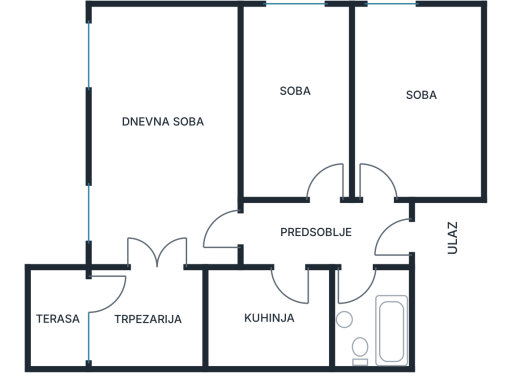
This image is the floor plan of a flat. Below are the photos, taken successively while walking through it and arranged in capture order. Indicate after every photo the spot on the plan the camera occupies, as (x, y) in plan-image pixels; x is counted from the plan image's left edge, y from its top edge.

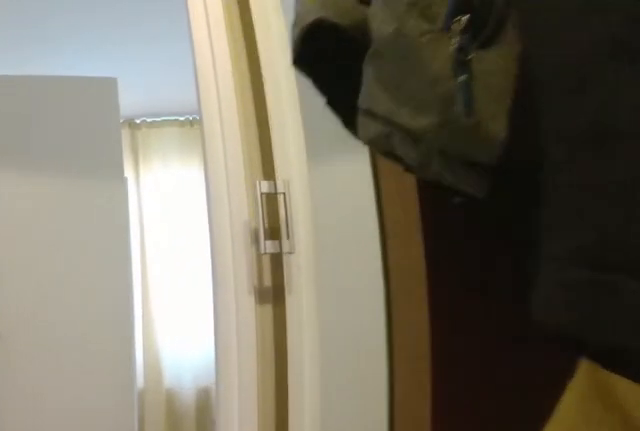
(307, 238)
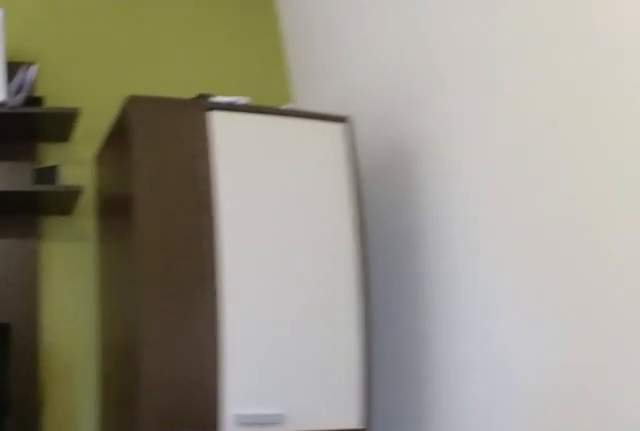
(178, 53)
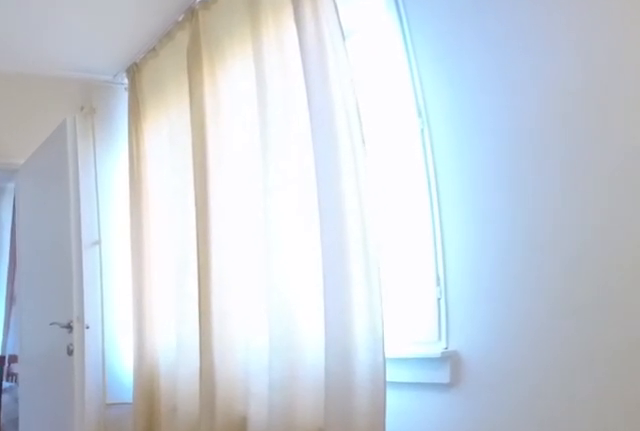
(175, 92)
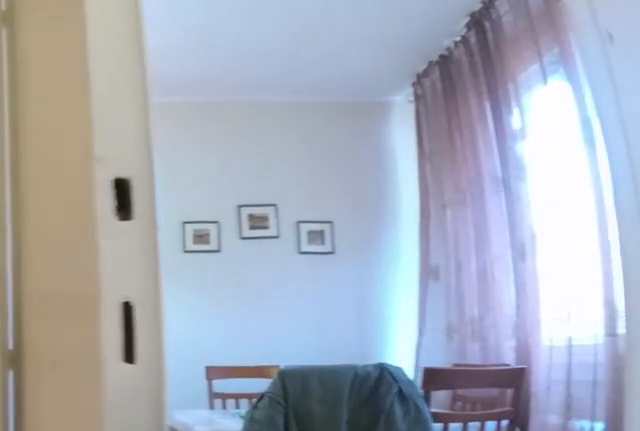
(173, 208)
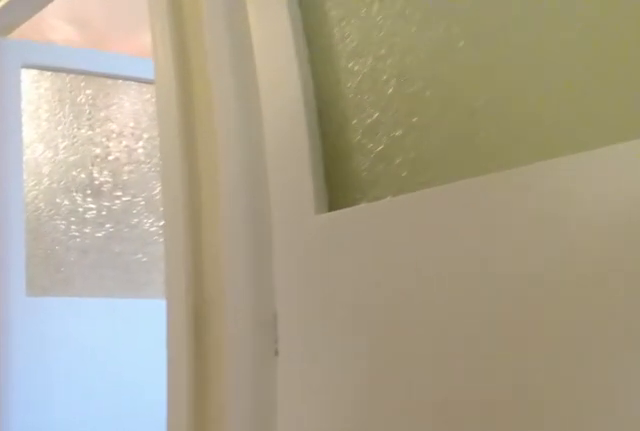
(218, 223)
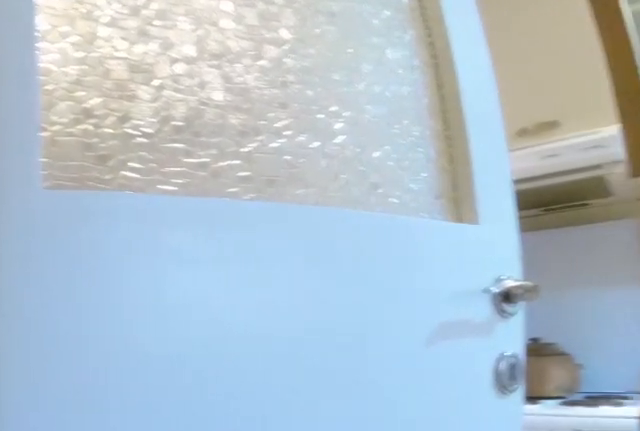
(285, 248)
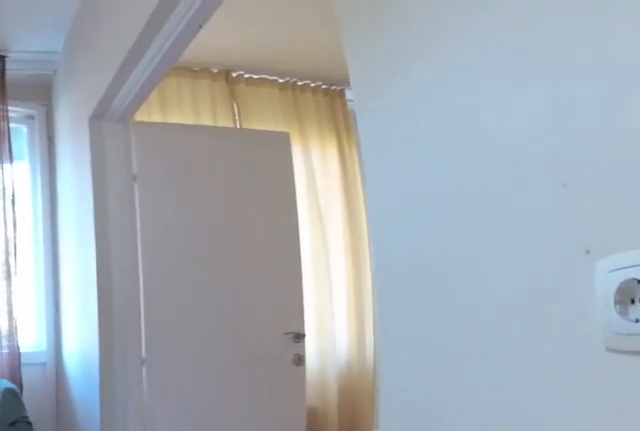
(262, 300)
